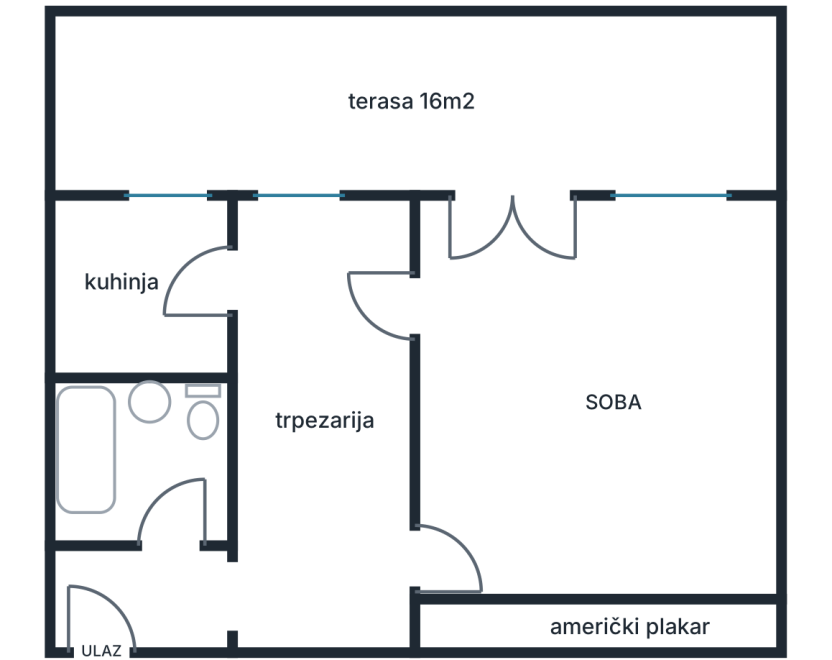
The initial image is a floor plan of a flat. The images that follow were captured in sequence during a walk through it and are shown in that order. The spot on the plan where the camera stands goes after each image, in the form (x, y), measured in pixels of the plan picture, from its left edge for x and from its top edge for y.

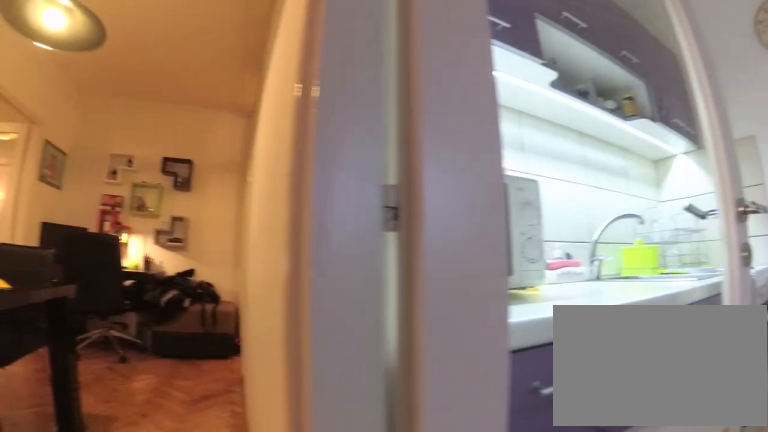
(245, 247)
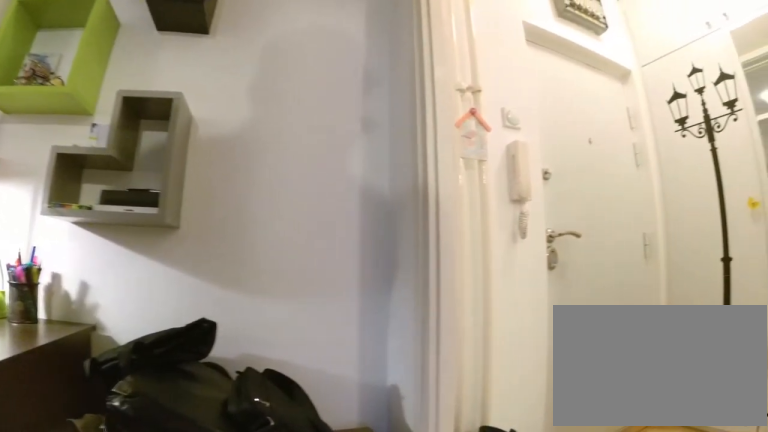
(288, 538)
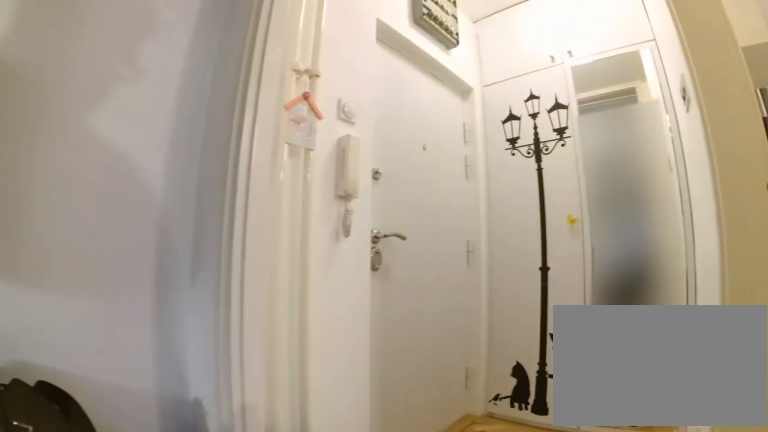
(286, 560)
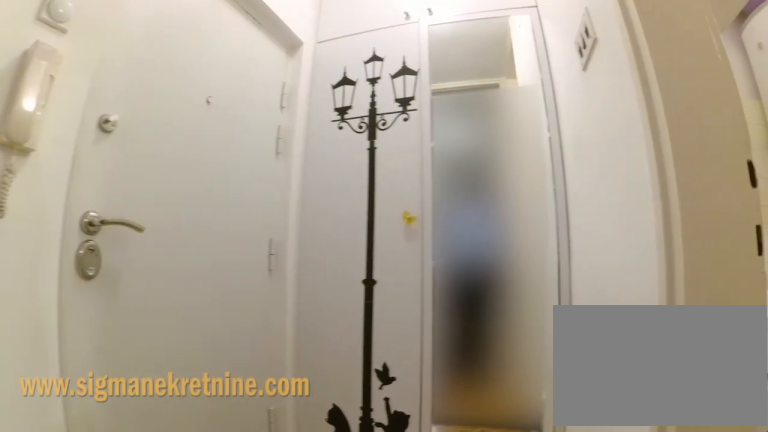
(253, 591)
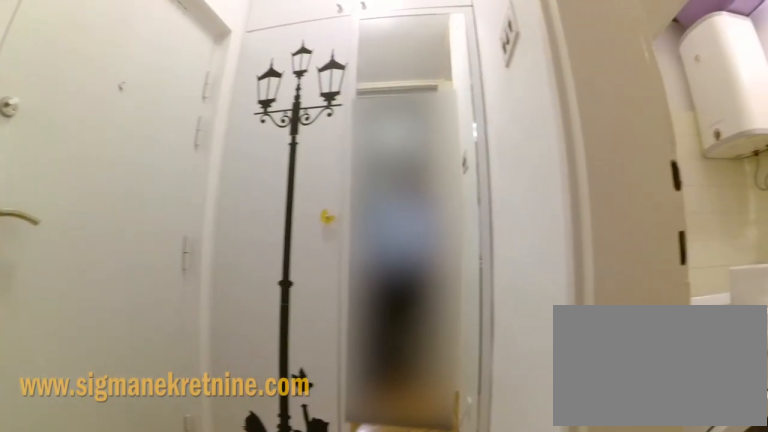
(236, 590)
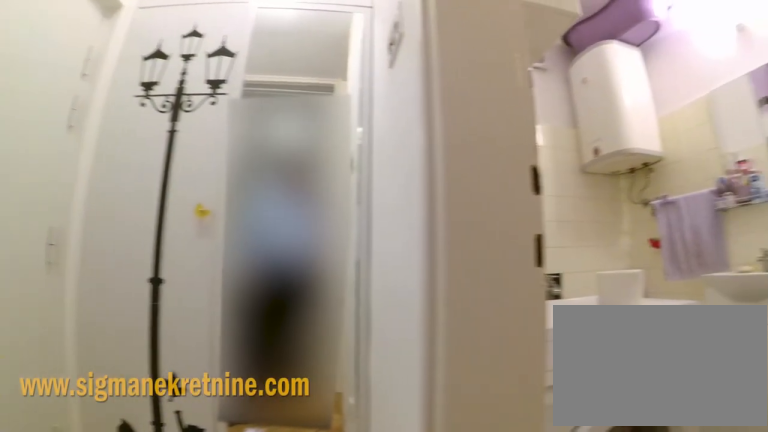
(222, 589)
